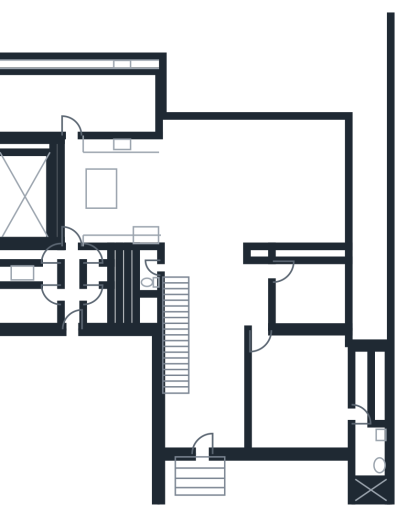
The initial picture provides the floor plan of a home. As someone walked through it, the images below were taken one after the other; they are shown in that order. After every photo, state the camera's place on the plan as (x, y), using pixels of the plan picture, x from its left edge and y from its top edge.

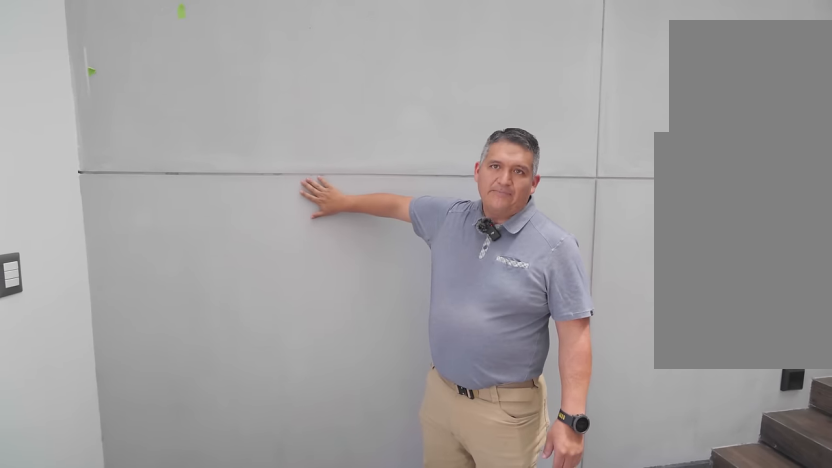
(199, 429)
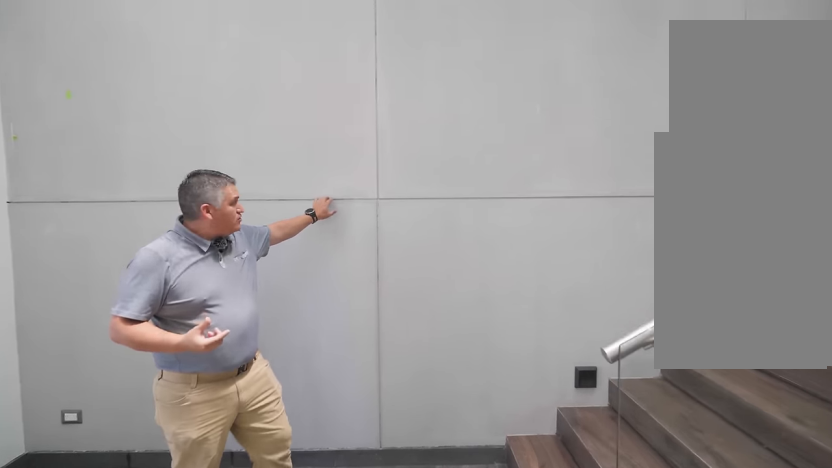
(190, 429)
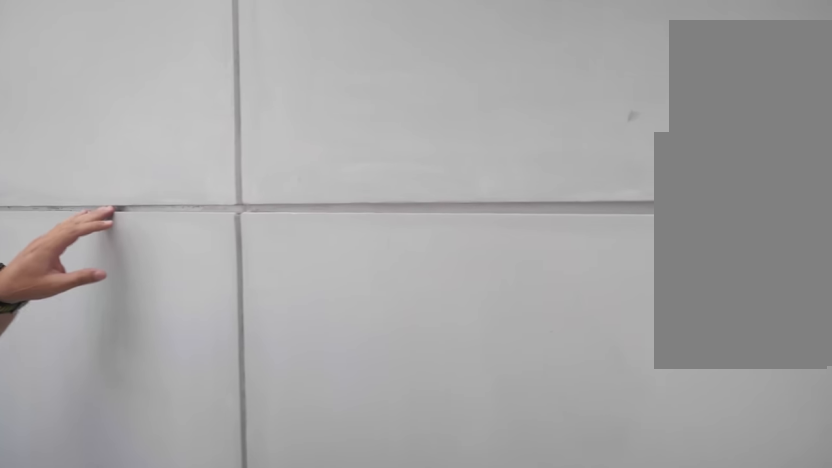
(187, 421)
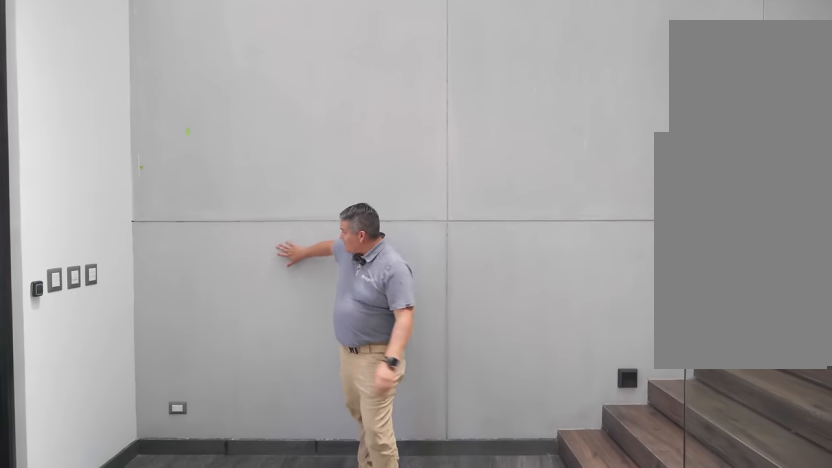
(186, 420)
